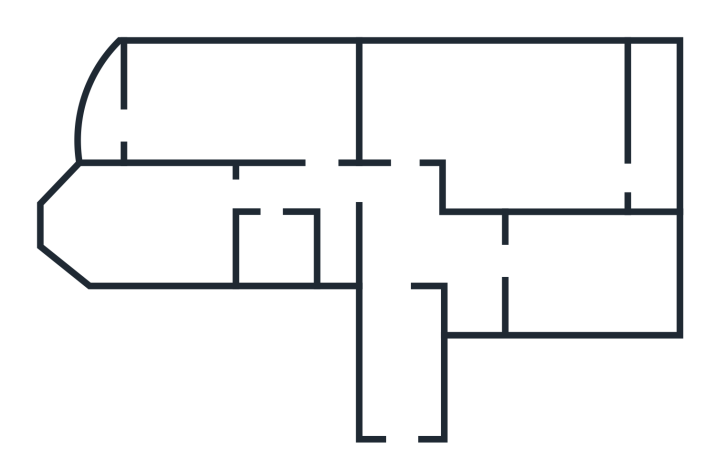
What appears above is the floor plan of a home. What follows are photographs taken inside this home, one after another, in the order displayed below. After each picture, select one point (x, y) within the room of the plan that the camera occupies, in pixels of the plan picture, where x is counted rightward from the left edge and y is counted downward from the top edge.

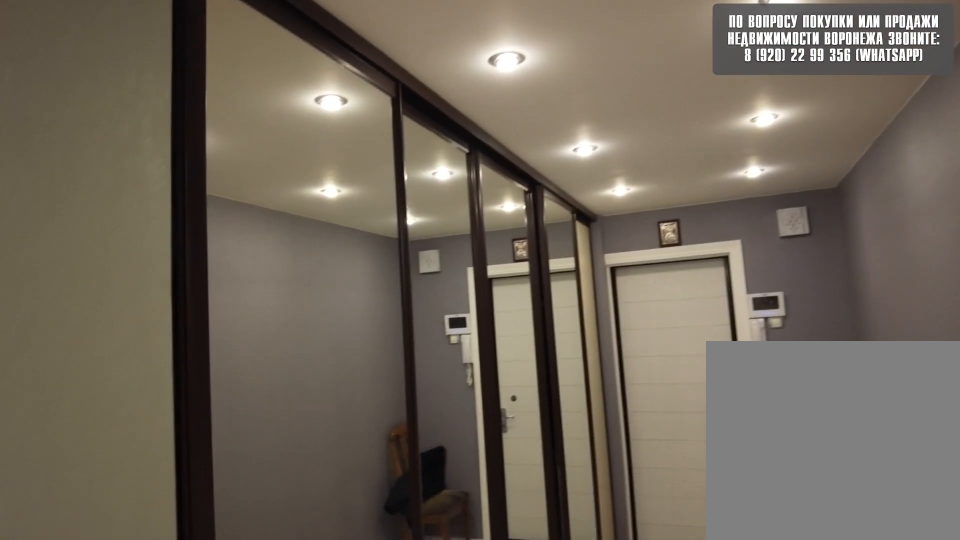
(406, 418)
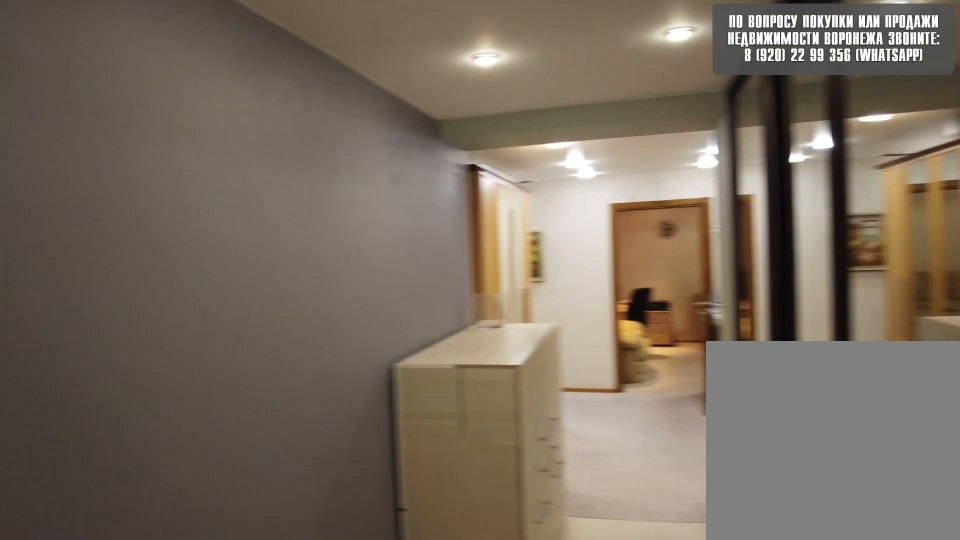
(406, 418)
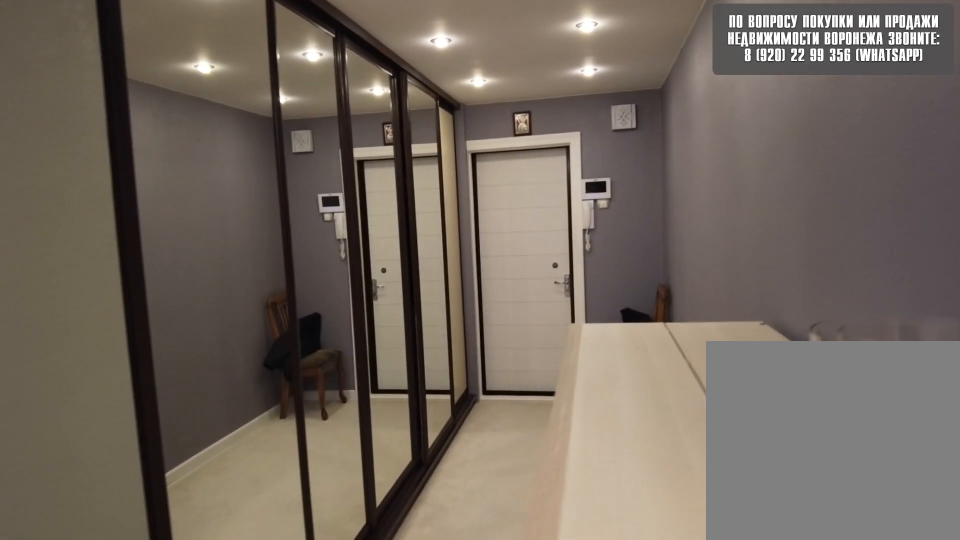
(406, 257)
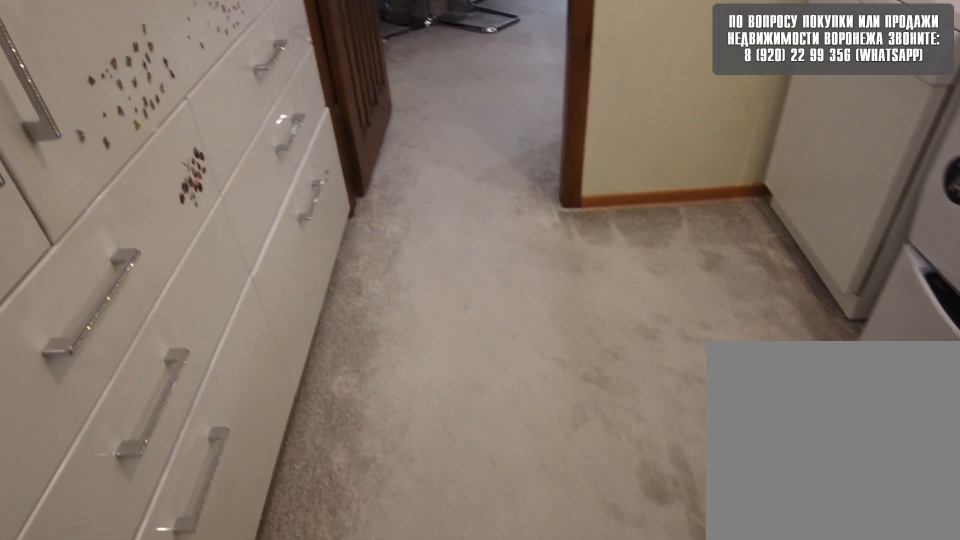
(481, 263)
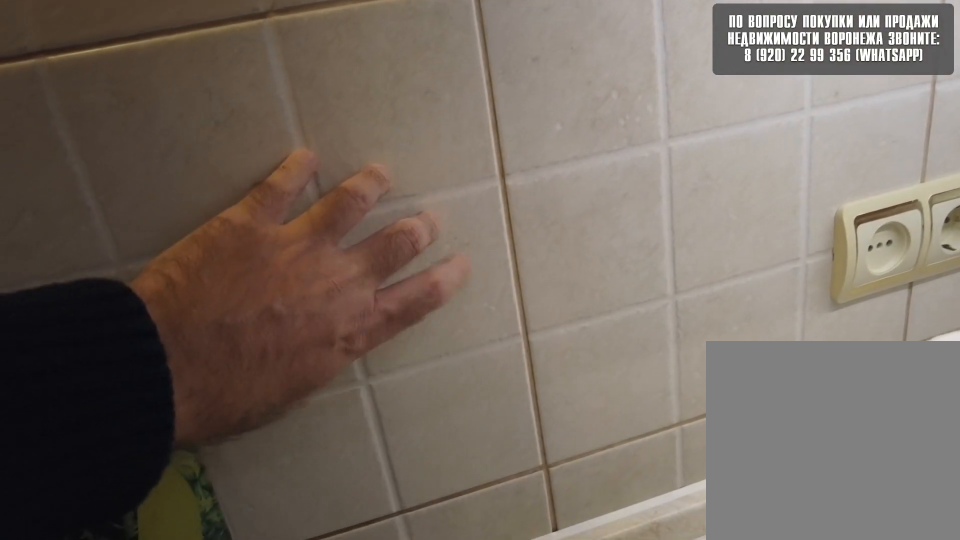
(563, 274)
